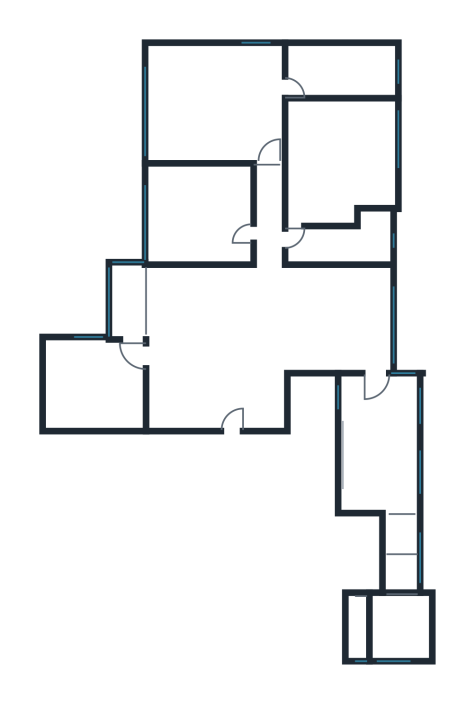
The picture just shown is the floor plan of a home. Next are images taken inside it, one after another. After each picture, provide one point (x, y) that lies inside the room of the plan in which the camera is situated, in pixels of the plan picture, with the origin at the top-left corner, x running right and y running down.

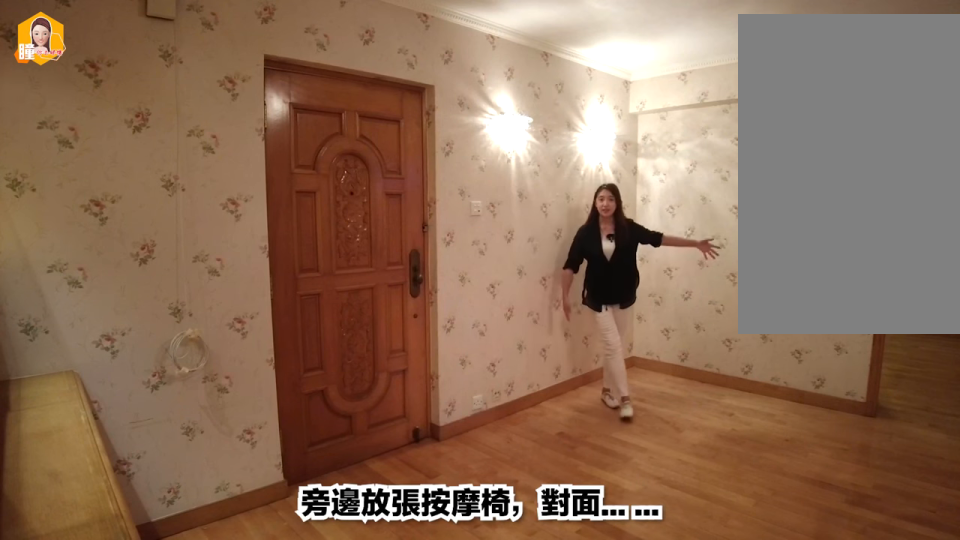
(220, 346)
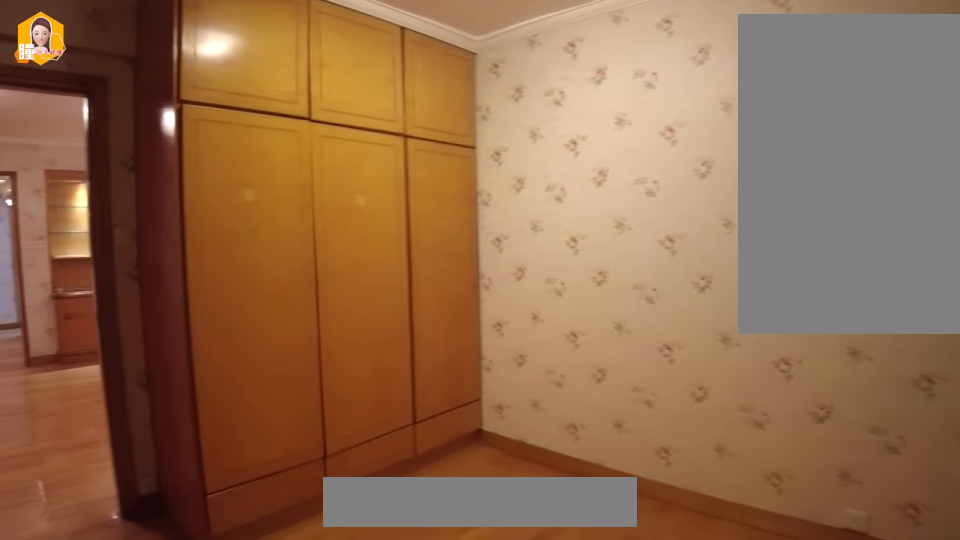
(96, 387)
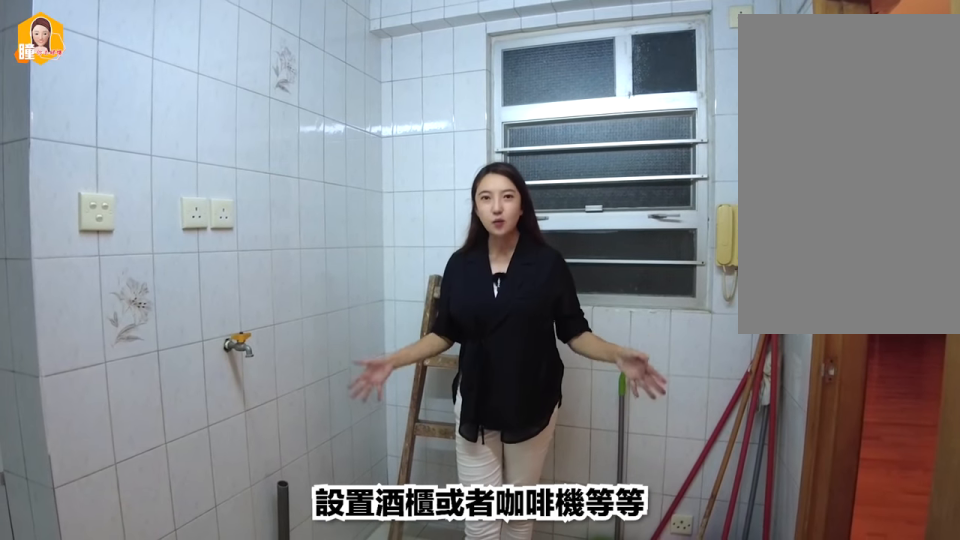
(376, 447)
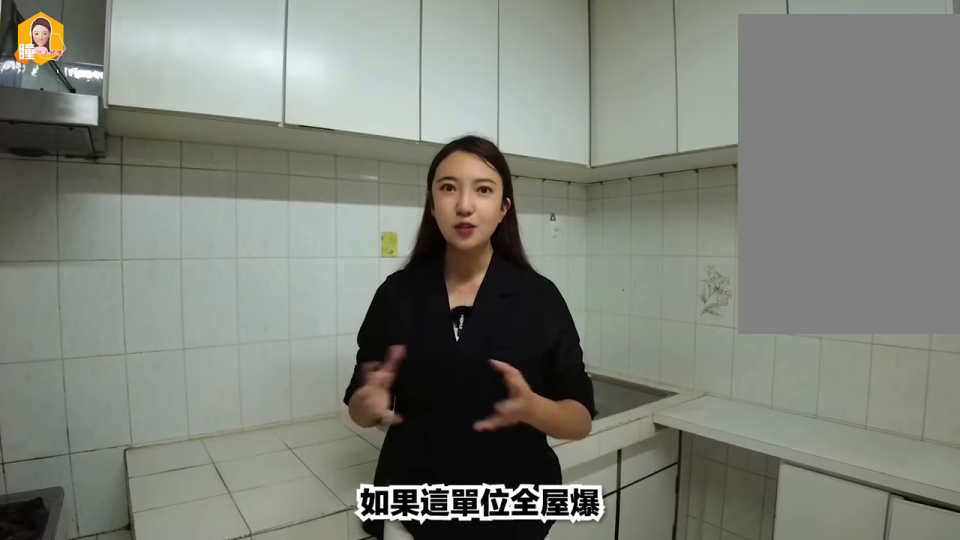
(376, 447)
